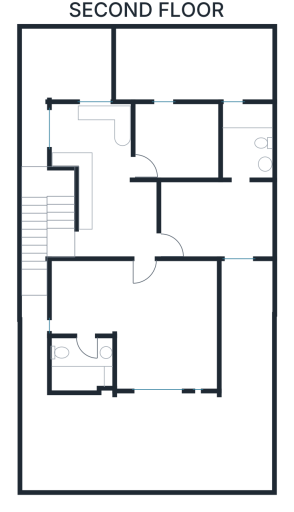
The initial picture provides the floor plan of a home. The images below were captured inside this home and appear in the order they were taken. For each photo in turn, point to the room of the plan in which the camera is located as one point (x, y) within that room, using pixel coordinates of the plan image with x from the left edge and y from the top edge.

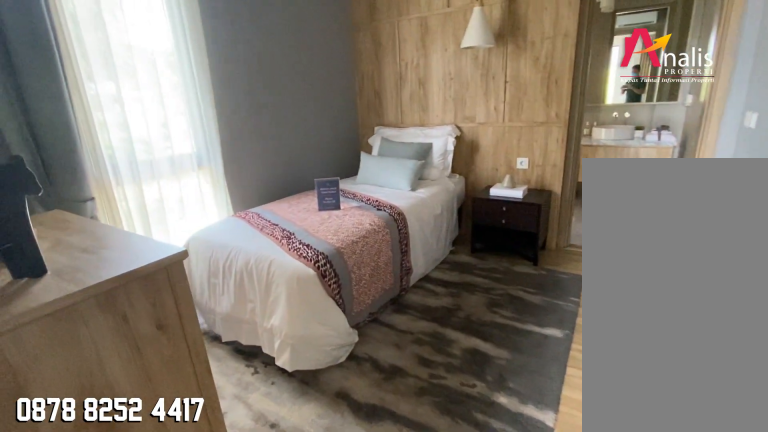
(176, 141)
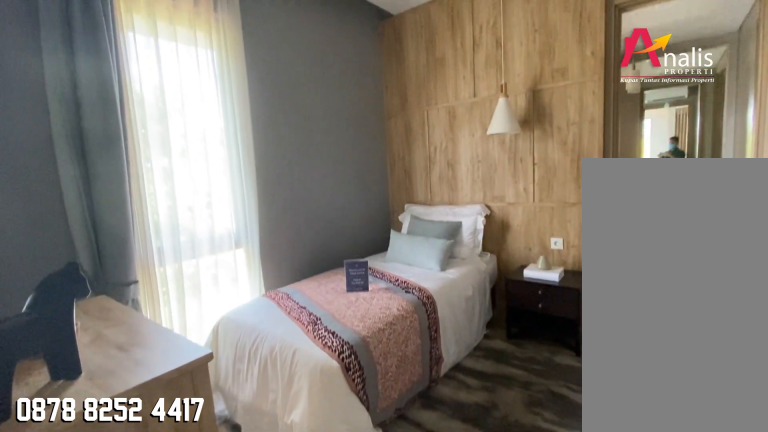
(176, 141)
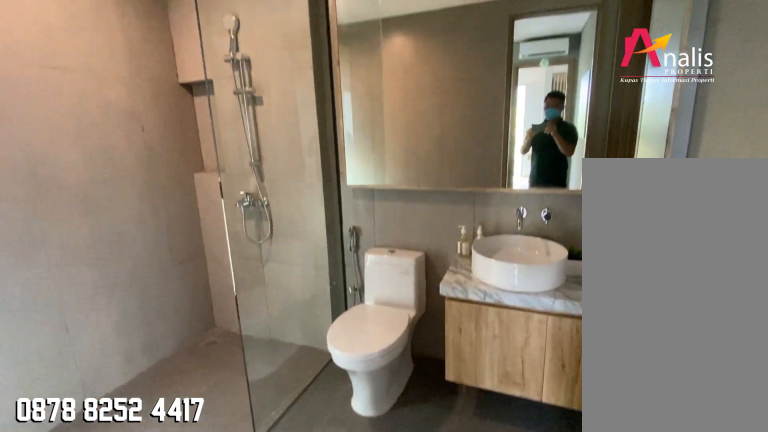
(246, 141)
